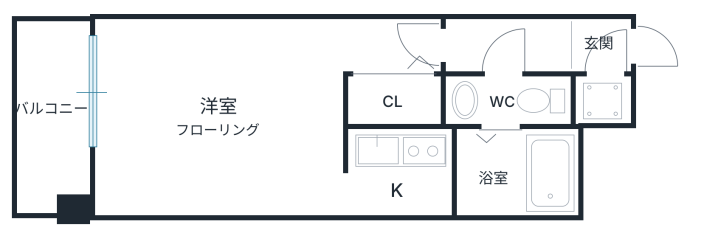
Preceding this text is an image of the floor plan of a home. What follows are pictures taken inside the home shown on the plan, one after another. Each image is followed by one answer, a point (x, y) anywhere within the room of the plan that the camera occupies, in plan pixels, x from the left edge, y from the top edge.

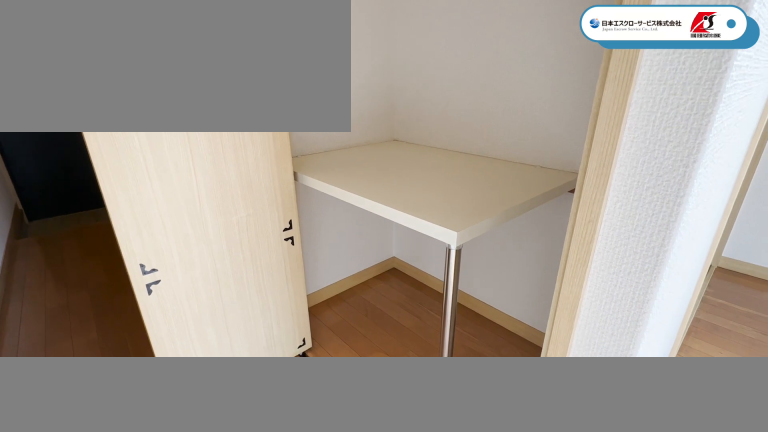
(394, 99)
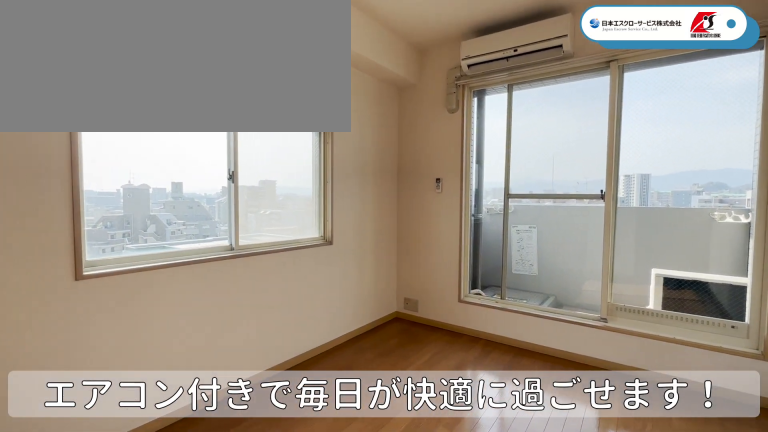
(220, 118)
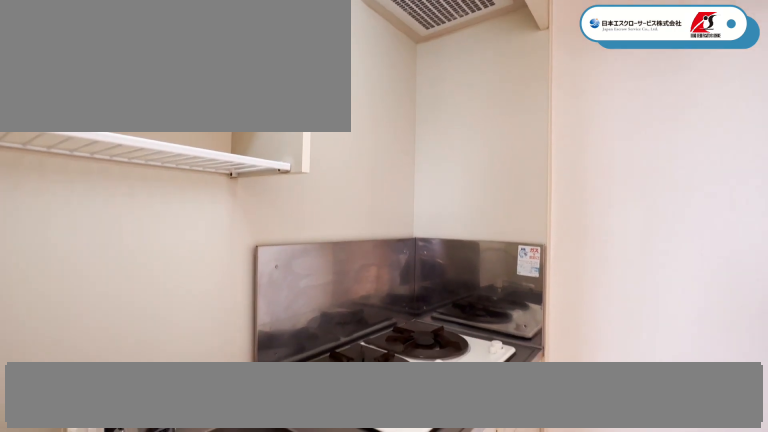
(397, 174)
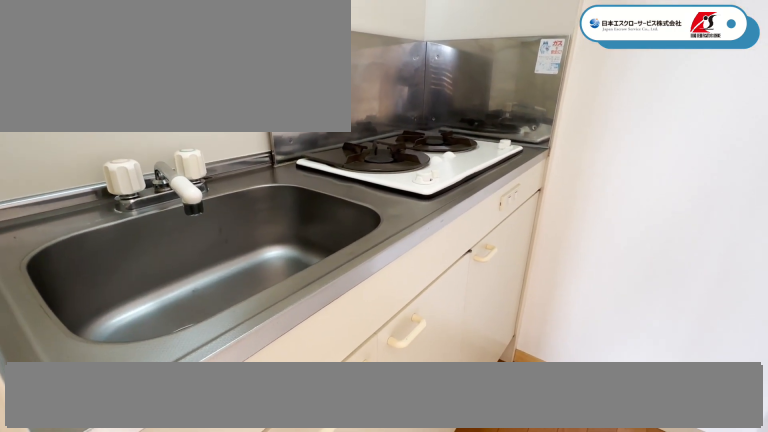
(397, 174)
